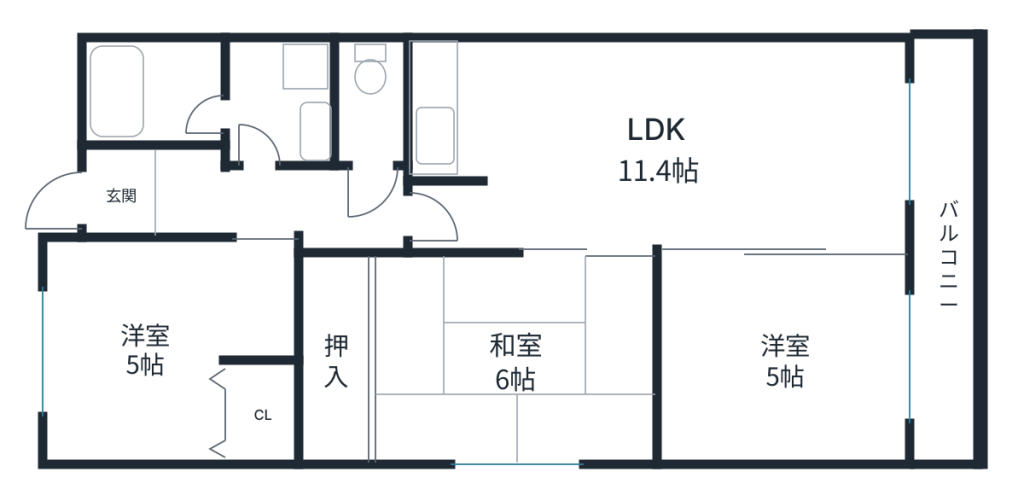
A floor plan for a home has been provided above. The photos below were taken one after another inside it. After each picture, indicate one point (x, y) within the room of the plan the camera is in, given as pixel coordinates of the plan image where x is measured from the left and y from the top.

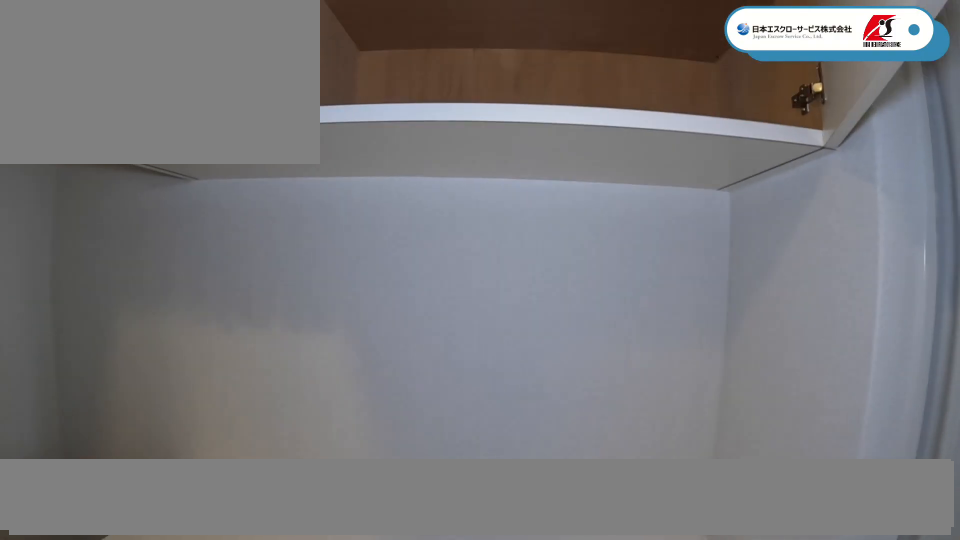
(124, 192)
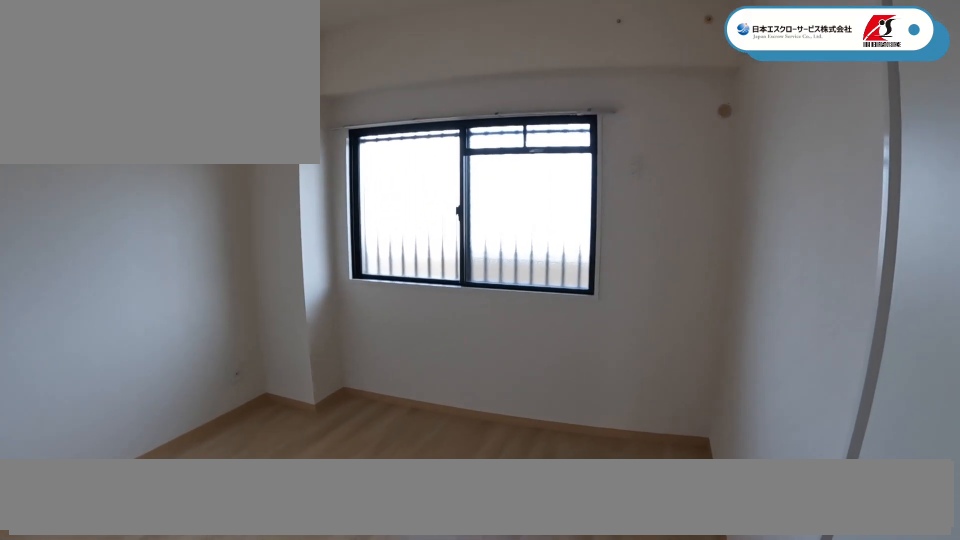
(163, 351)
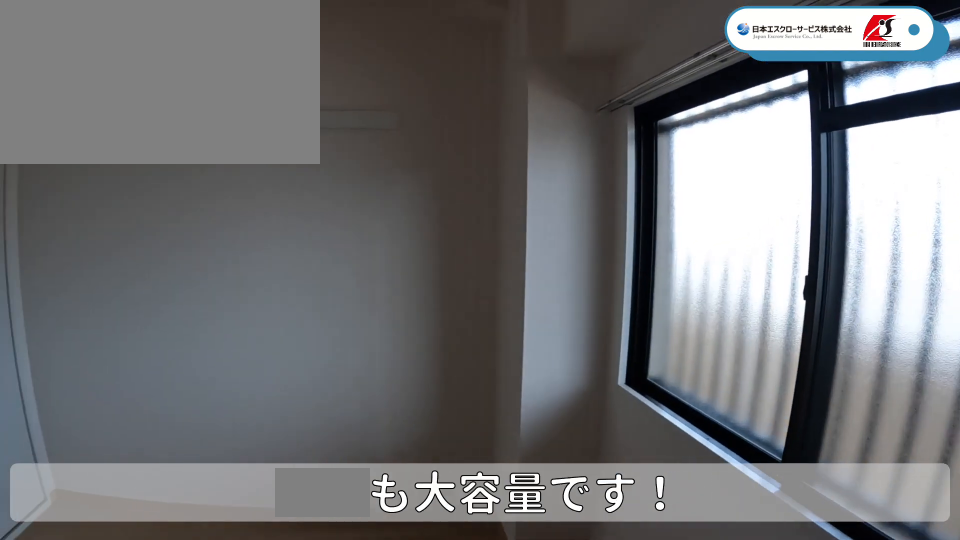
(163, 351)
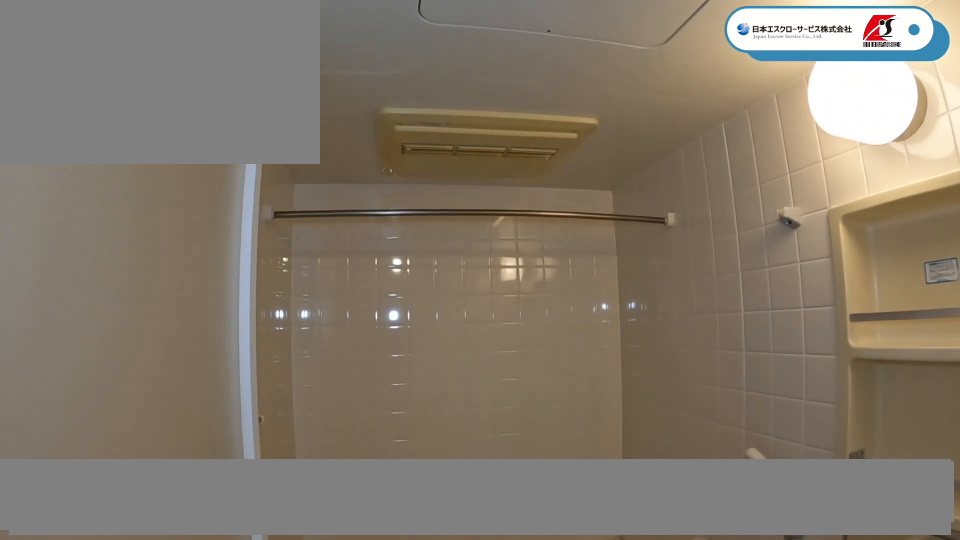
(245, 106)
